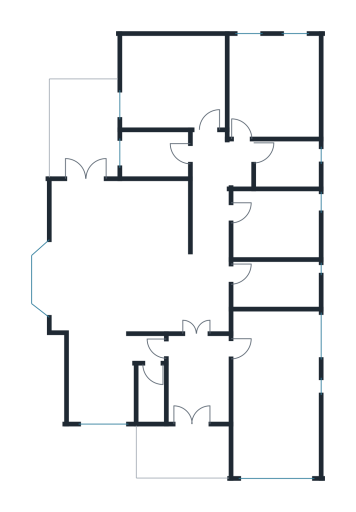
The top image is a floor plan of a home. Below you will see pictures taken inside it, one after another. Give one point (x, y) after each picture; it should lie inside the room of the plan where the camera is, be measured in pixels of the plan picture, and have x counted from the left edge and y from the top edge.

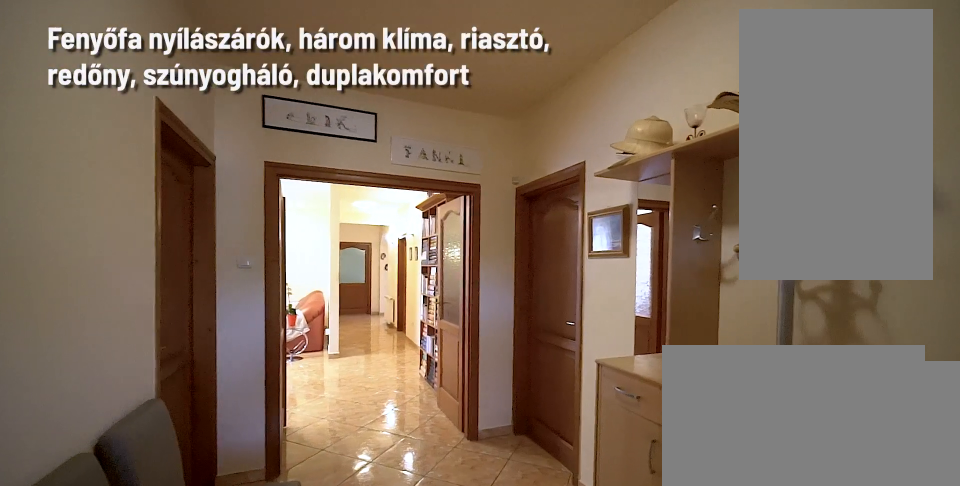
(197, 378)
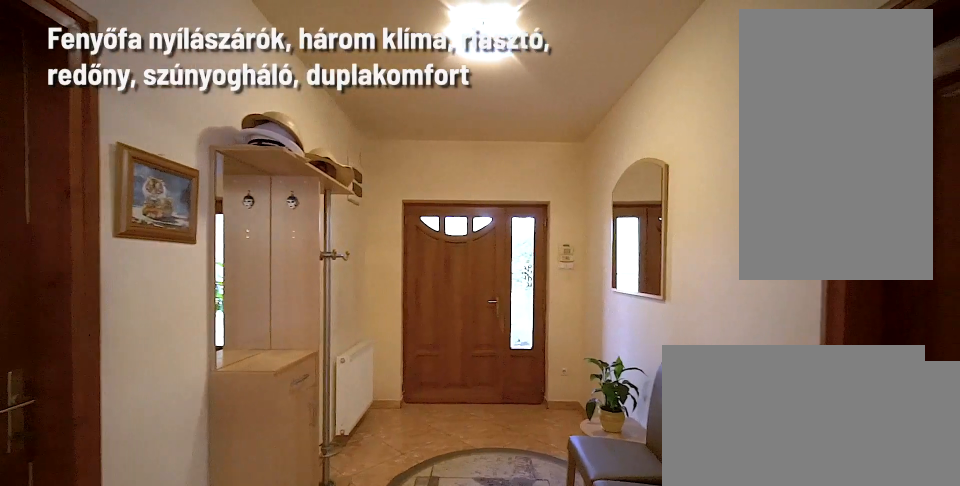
(197, 378)
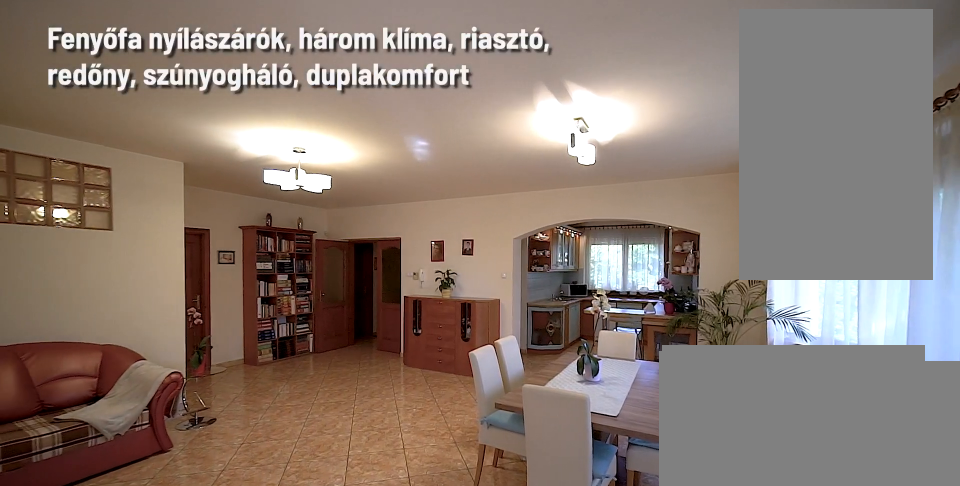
(115, 265)
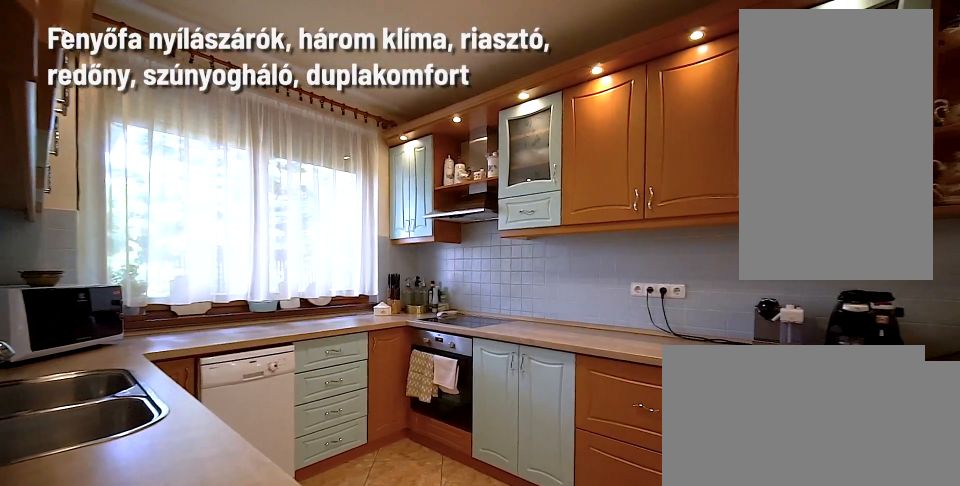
(102, 377)
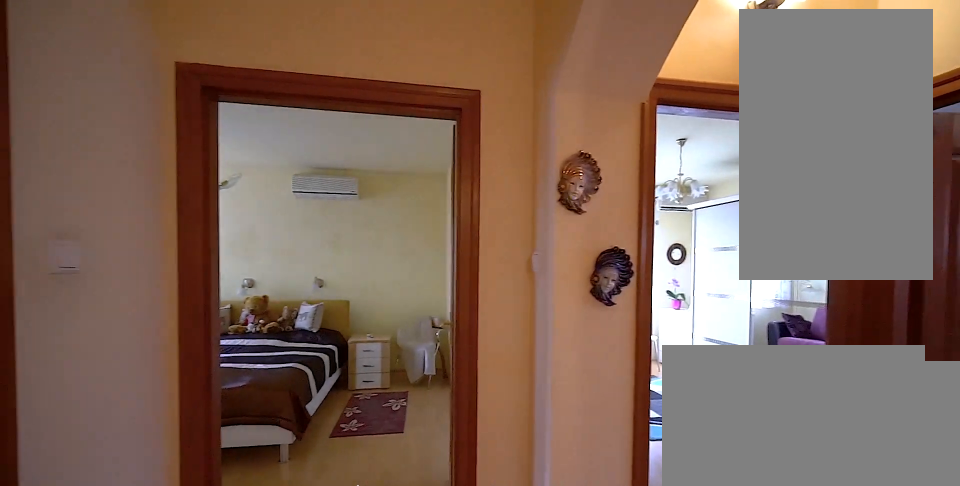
(211, 228)
